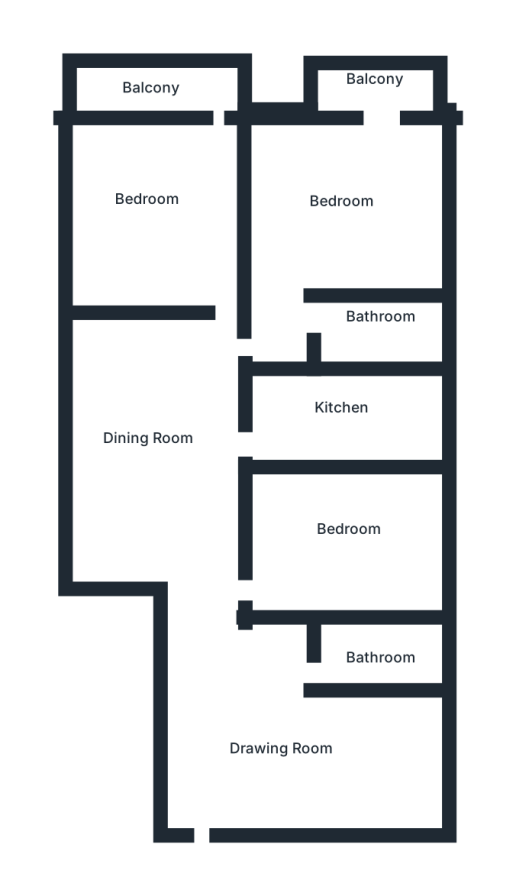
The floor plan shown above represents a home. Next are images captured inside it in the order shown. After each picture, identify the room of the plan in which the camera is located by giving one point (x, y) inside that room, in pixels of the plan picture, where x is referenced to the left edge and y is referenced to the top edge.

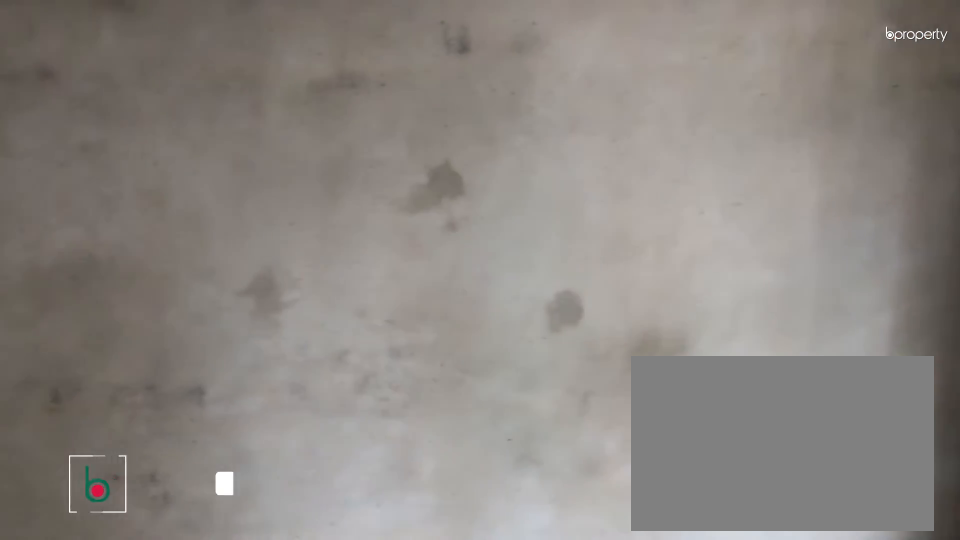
(170, 194)
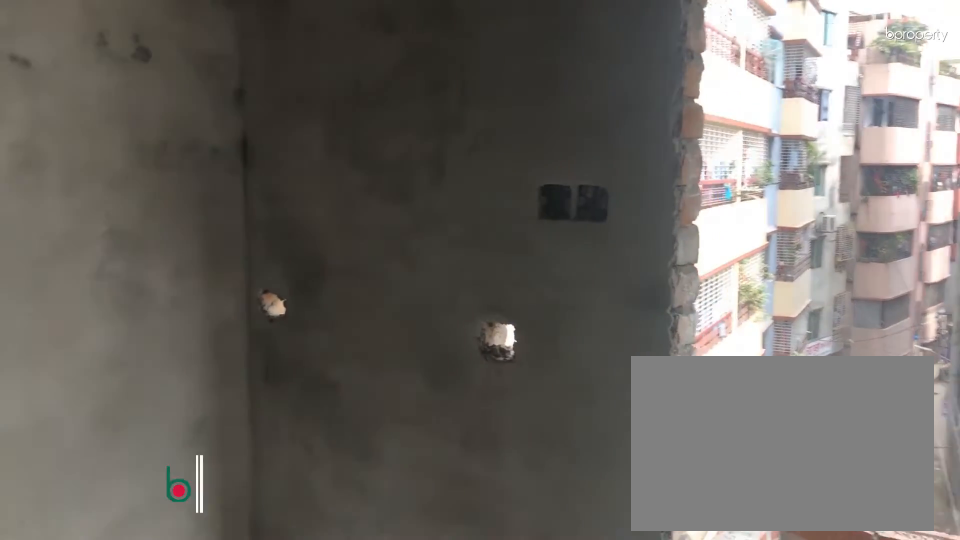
(364, 178)
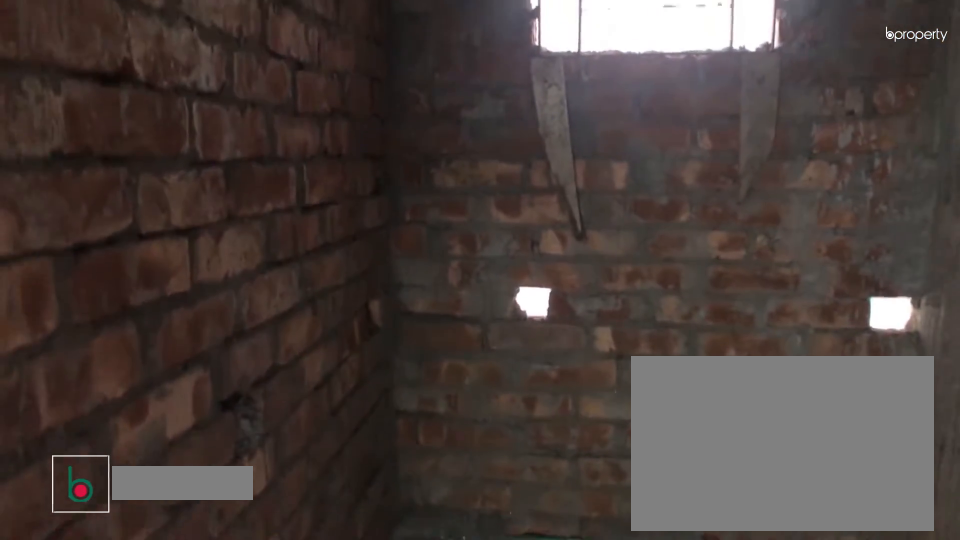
(371, 325)
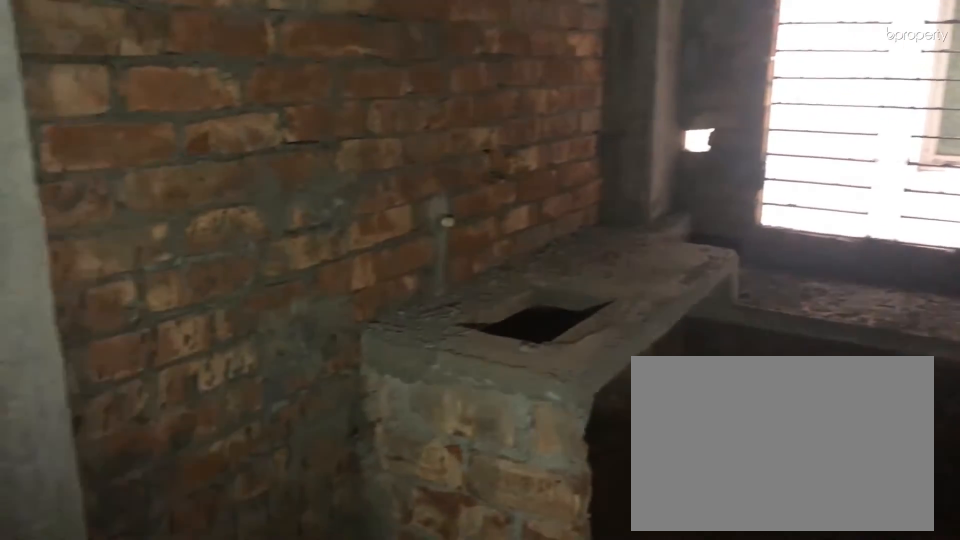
(345, 431)
